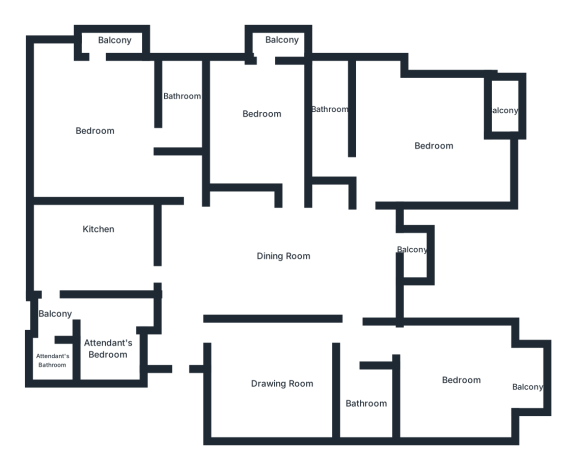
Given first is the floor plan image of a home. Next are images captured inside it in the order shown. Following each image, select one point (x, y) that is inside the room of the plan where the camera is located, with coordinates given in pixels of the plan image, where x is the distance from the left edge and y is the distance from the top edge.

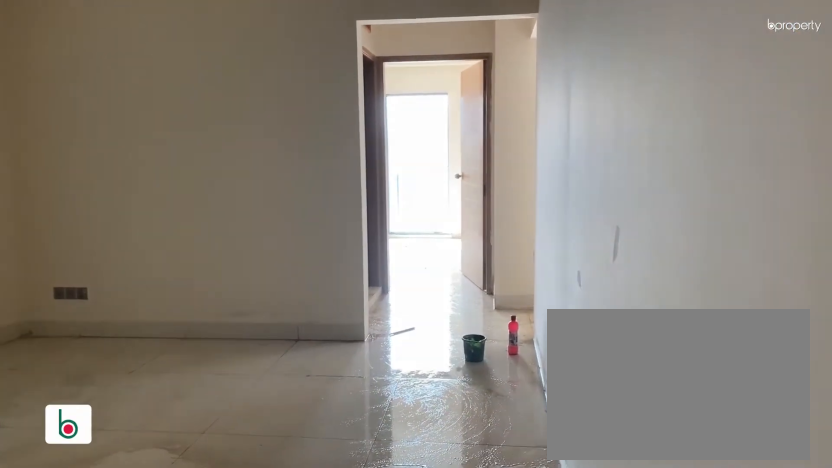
(249, 363)
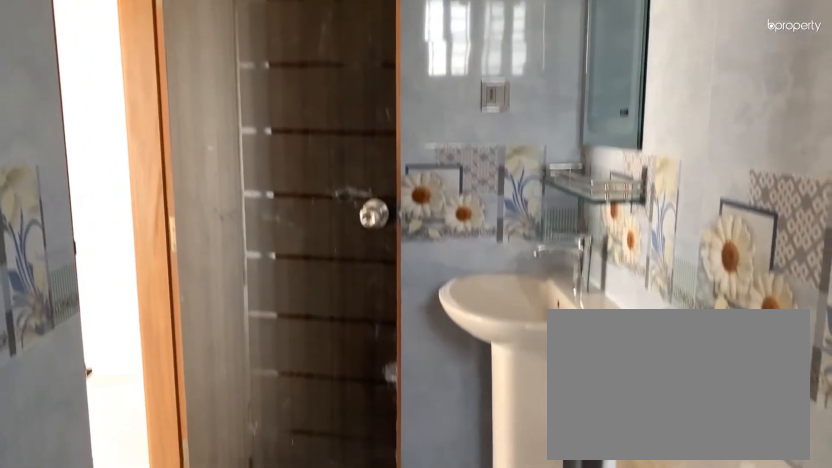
(175, 114)
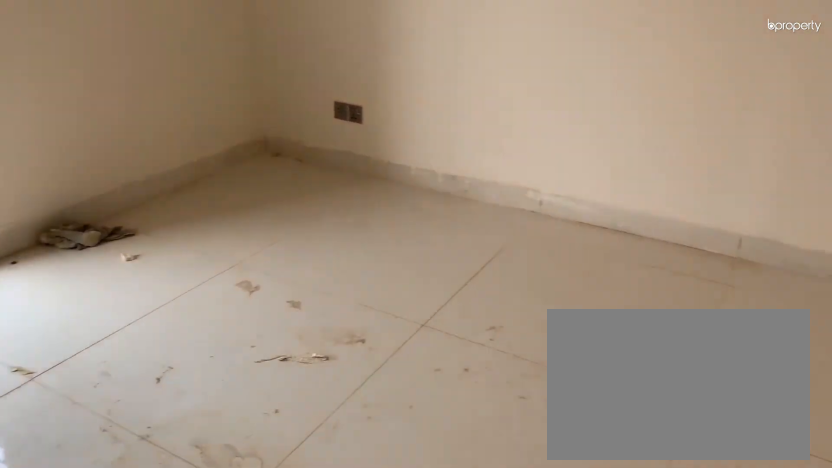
(262, 119)
